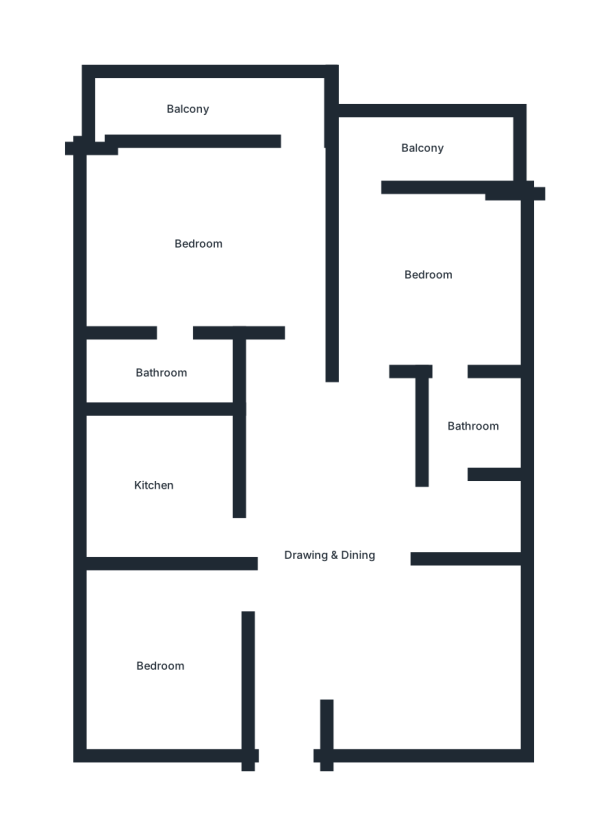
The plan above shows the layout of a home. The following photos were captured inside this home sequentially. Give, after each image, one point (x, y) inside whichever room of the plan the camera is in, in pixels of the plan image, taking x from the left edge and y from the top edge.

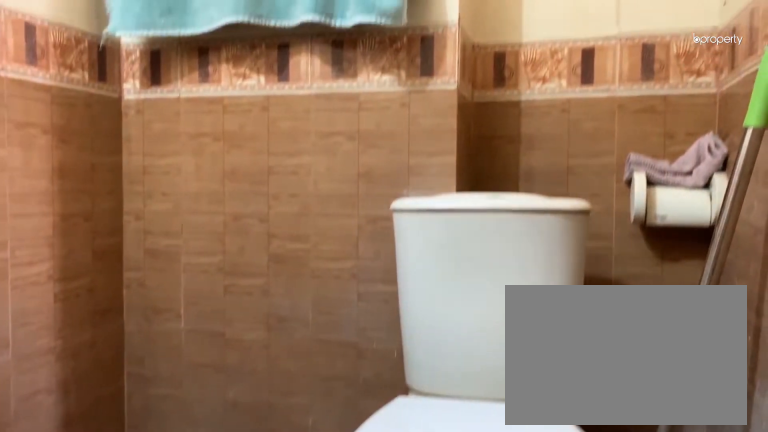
(160, 373)
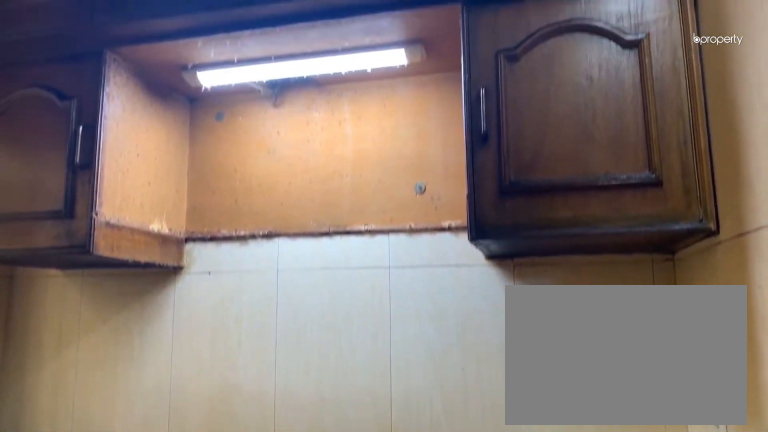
(161, 484)
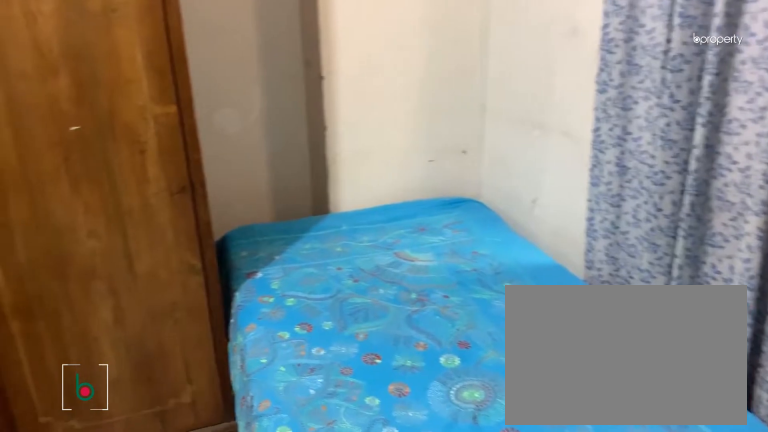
(159, 663)
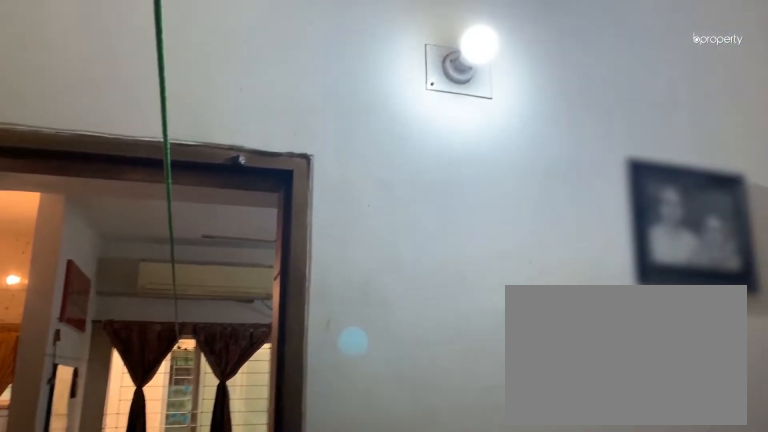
(160, 664)
